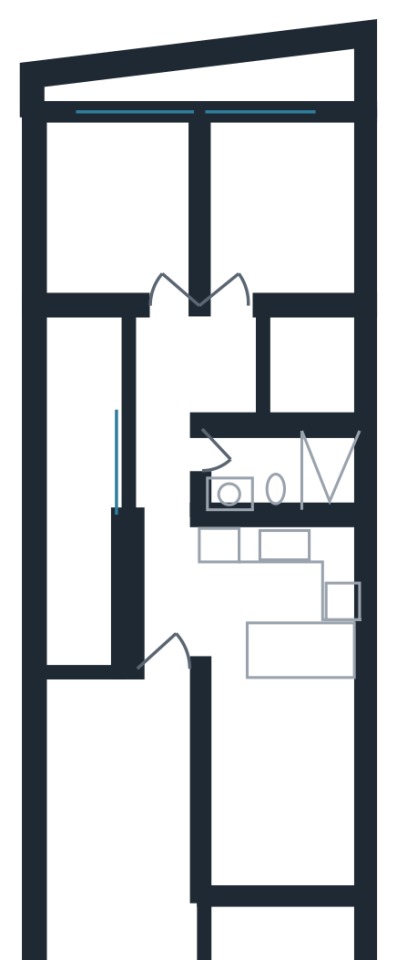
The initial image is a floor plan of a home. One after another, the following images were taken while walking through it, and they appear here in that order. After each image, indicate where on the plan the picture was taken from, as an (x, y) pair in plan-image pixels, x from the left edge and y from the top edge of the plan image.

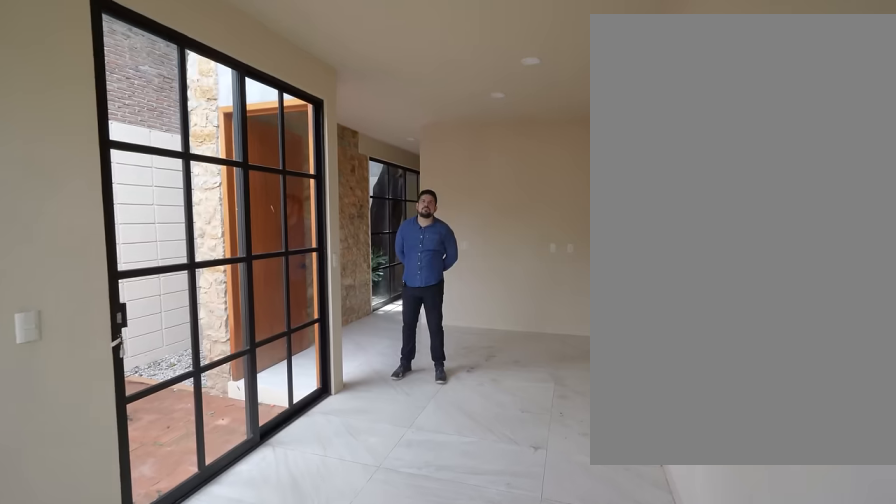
(342, 864)
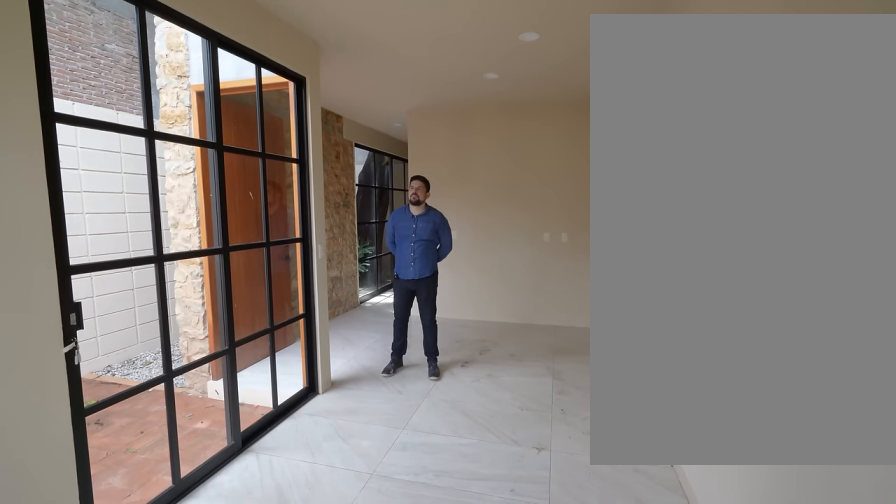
(342, 864)
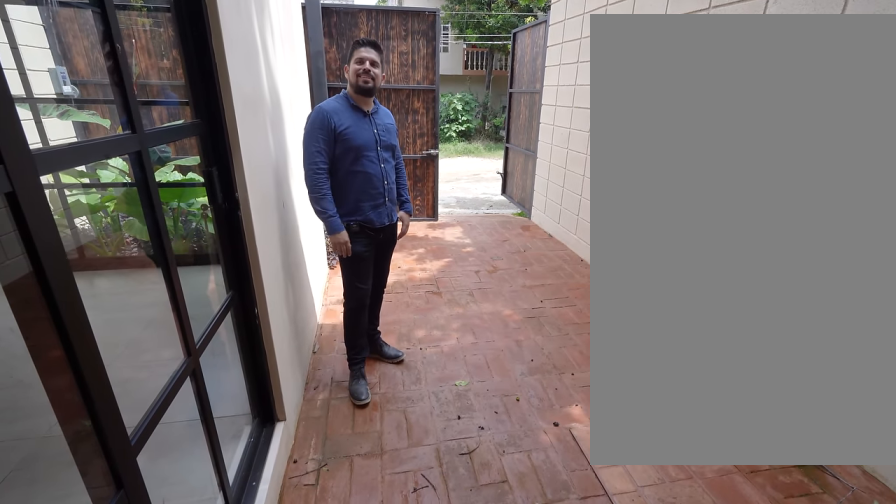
(176, 638)
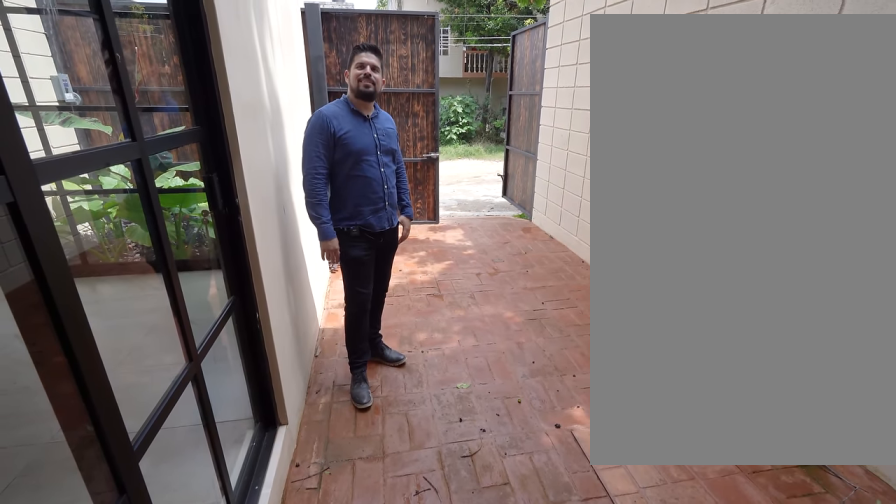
(173, 640)
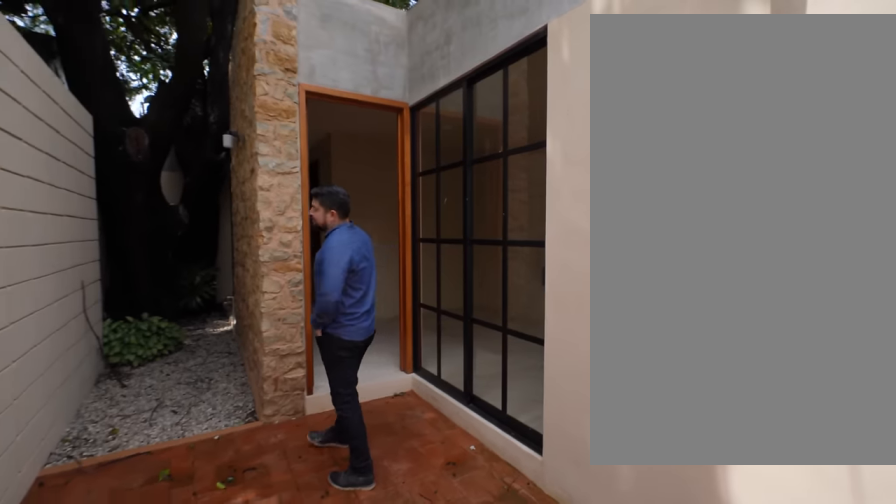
(101, 725)
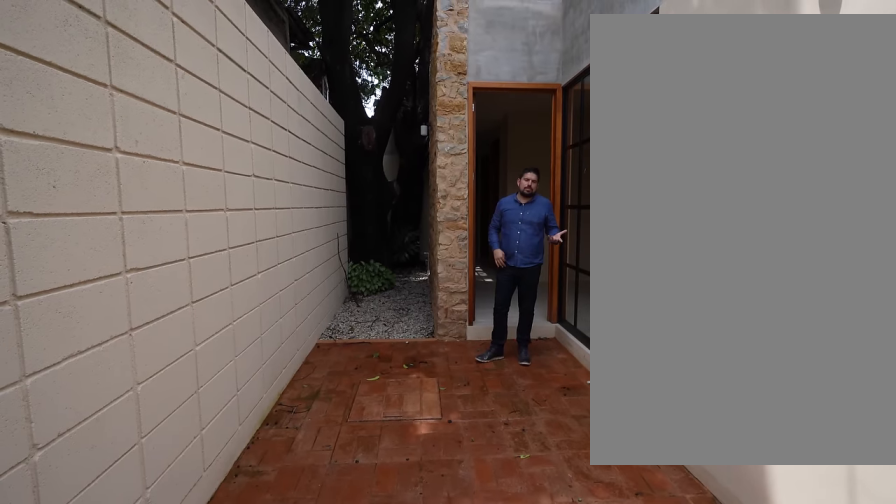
(96, 858)
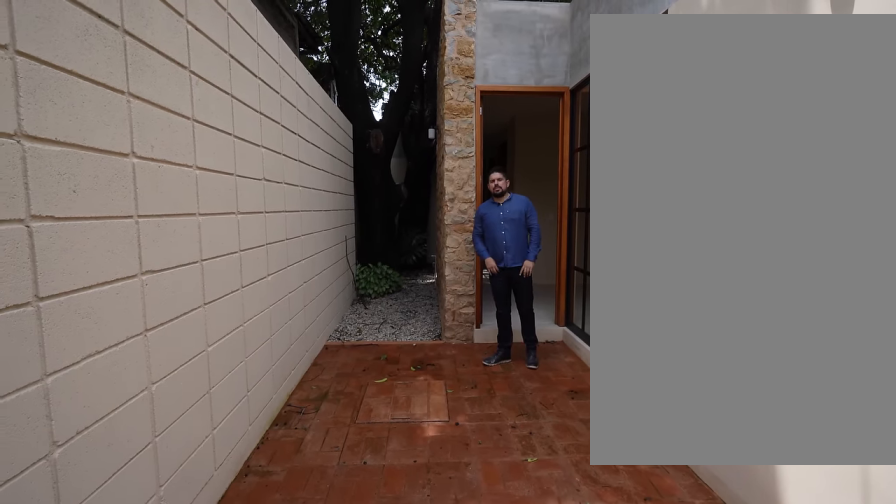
(97, 882)
